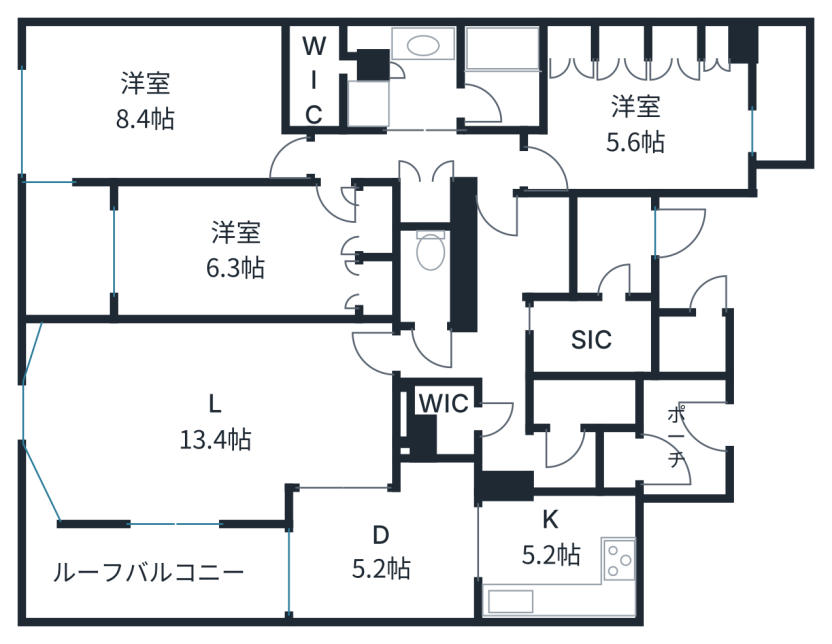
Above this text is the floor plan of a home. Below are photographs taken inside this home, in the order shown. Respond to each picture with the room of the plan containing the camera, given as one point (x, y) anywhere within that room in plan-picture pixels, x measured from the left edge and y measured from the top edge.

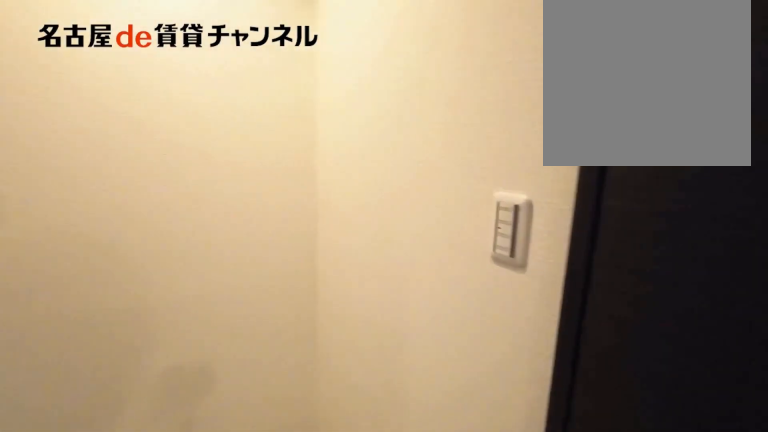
(530, 440)
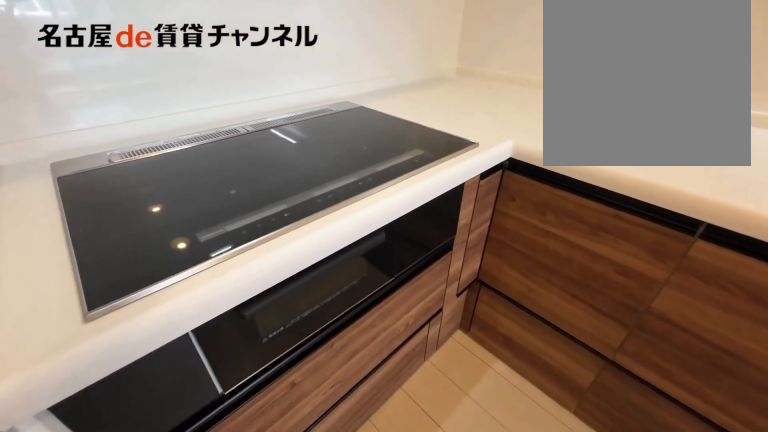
(559, 556)
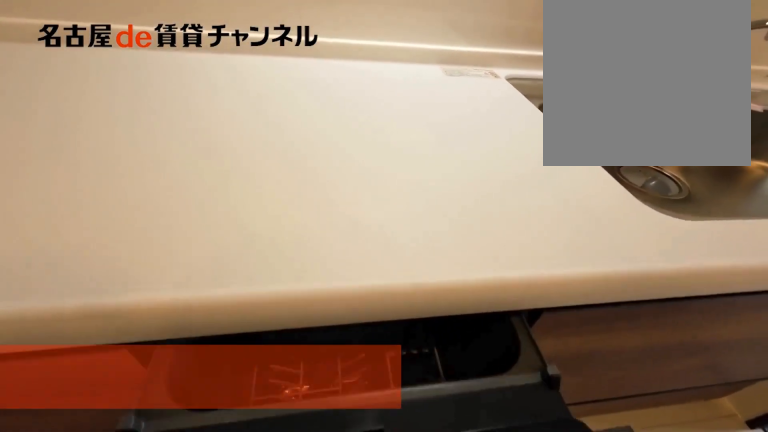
(559, 556)
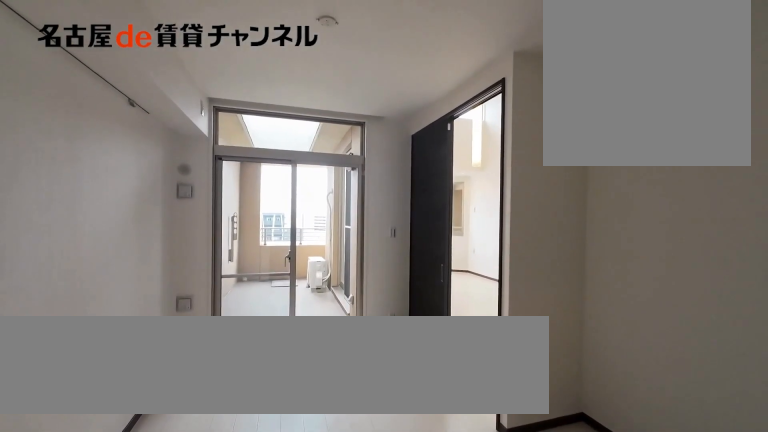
(386, 548)
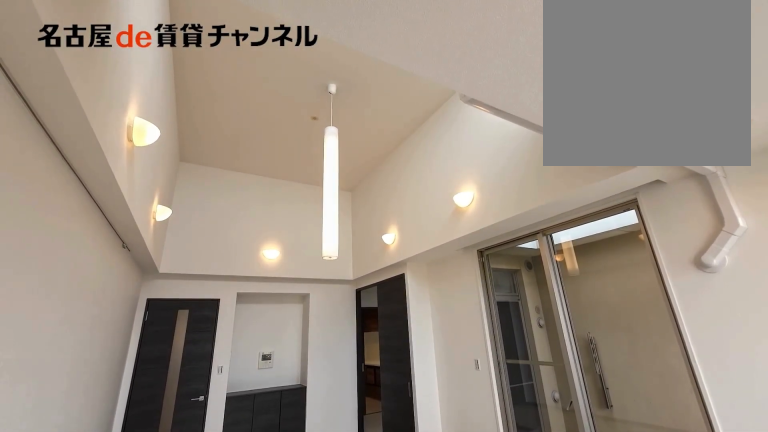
(208, 416)
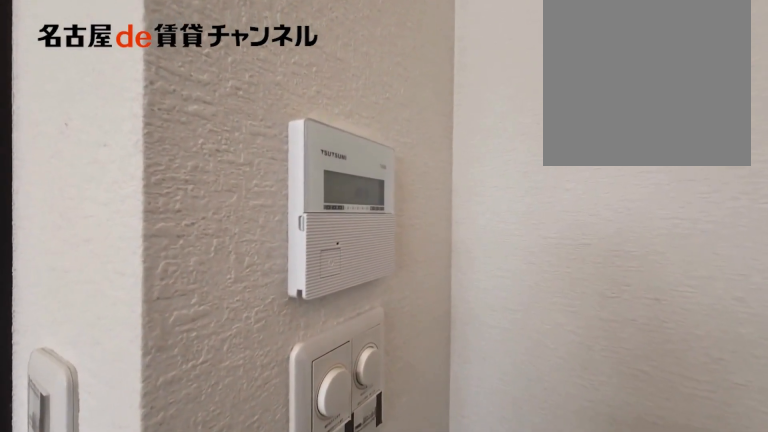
(208, 416)
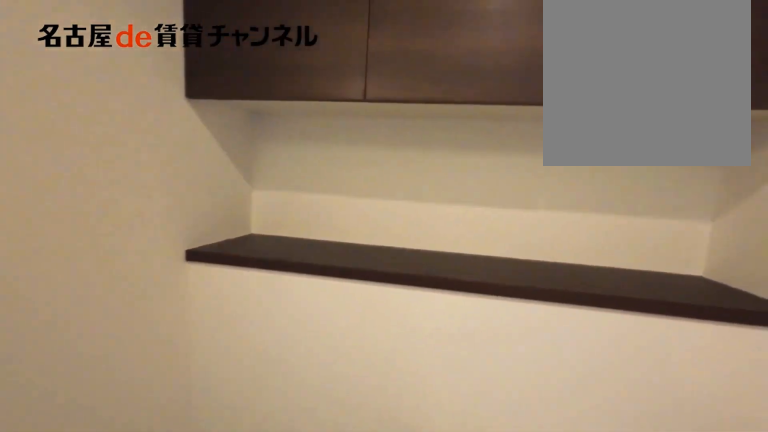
(424, 277)
